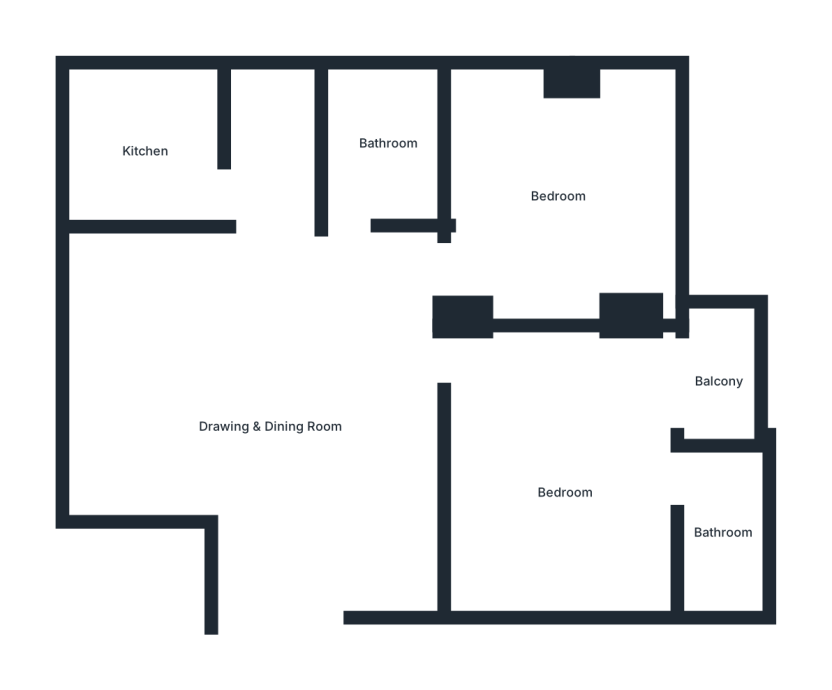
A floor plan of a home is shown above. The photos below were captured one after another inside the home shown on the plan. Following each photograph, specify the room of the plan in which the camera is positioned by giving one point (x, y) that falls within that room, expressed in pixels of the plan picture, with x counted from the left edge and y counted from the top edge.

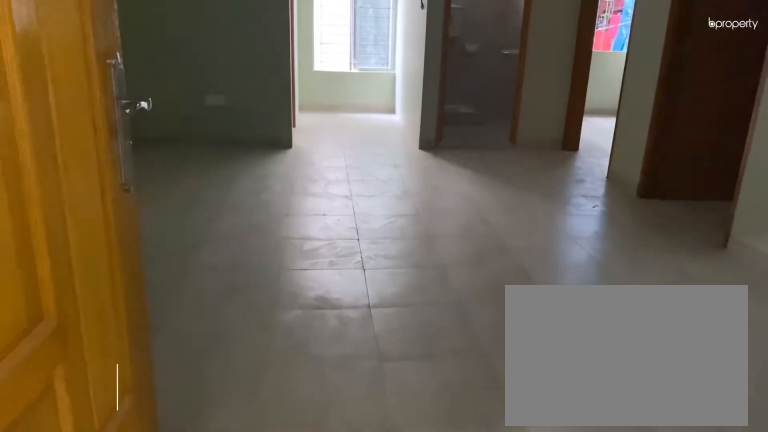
(281, 602)
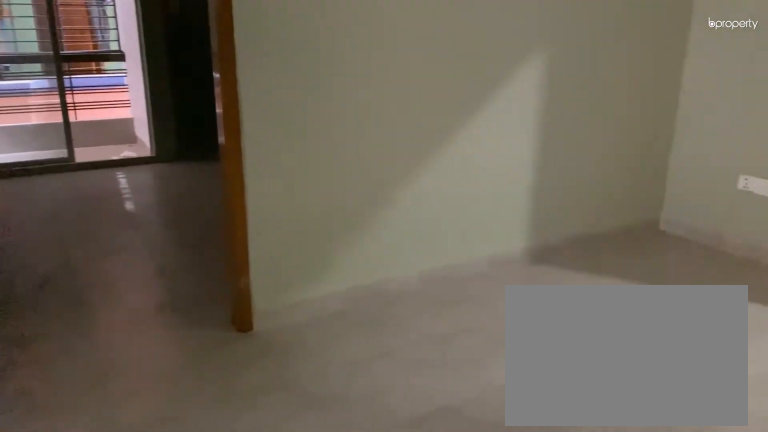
(278, 434)
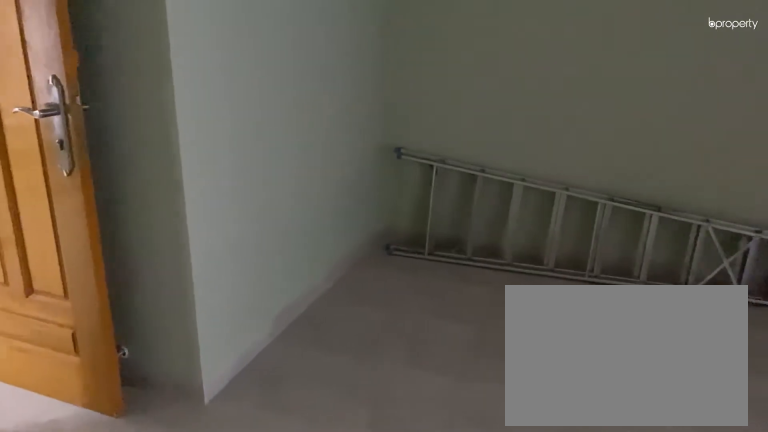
(278, 434)
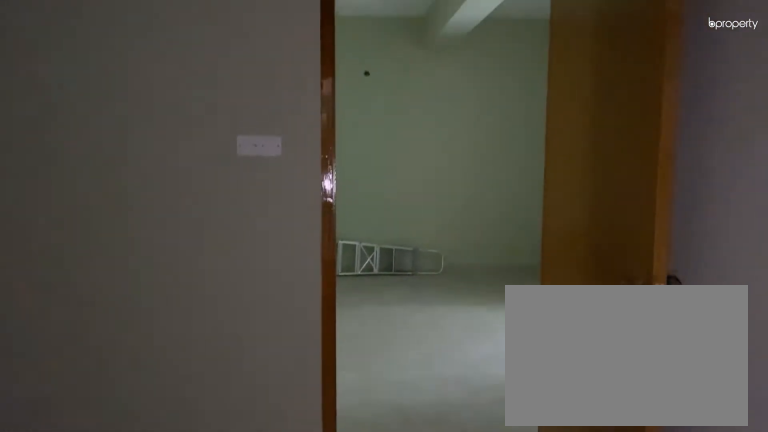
(567, 496)
